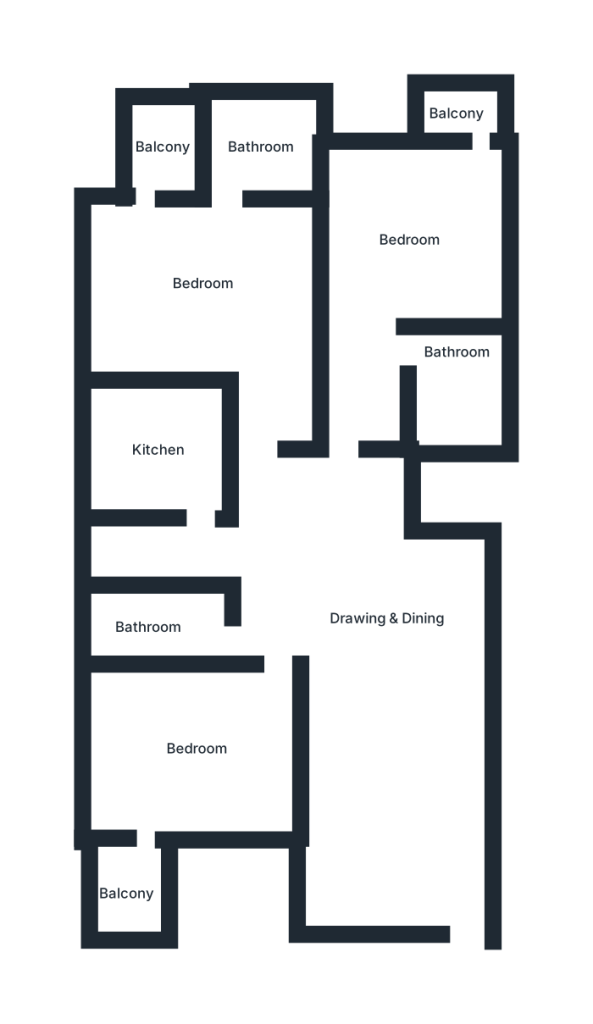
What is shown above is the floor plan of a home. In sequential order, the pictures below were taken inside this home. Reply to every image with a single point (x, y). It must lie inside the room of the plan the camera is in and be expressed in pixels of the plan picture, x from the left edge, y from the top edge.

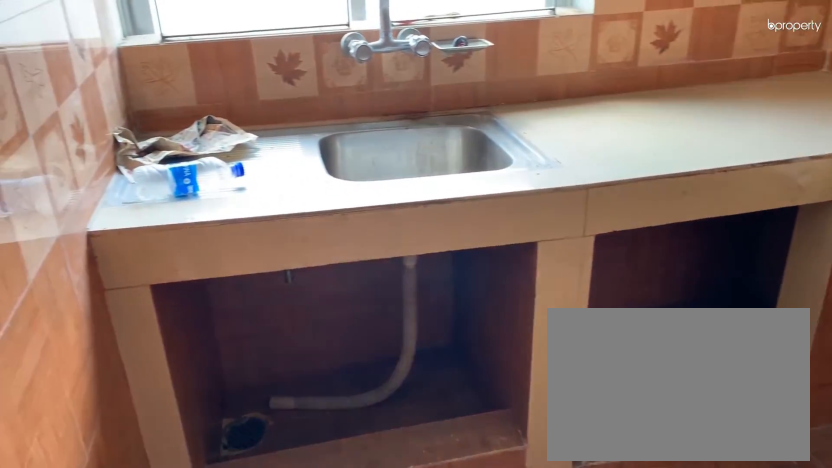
(151, 452)
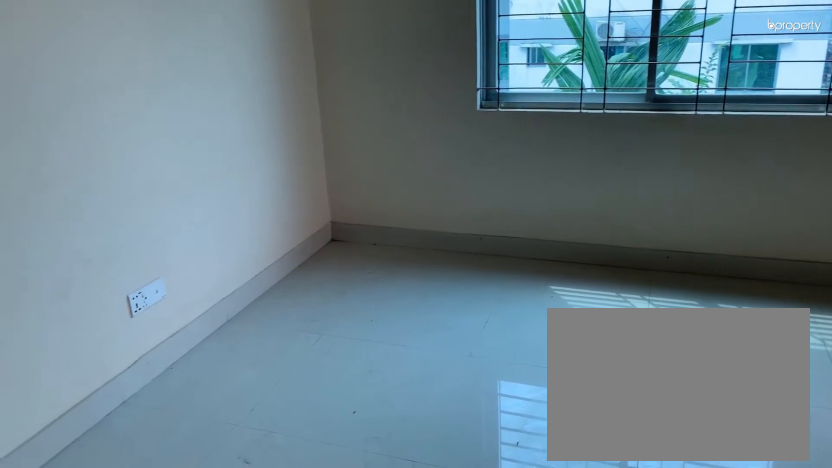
(213, 253)
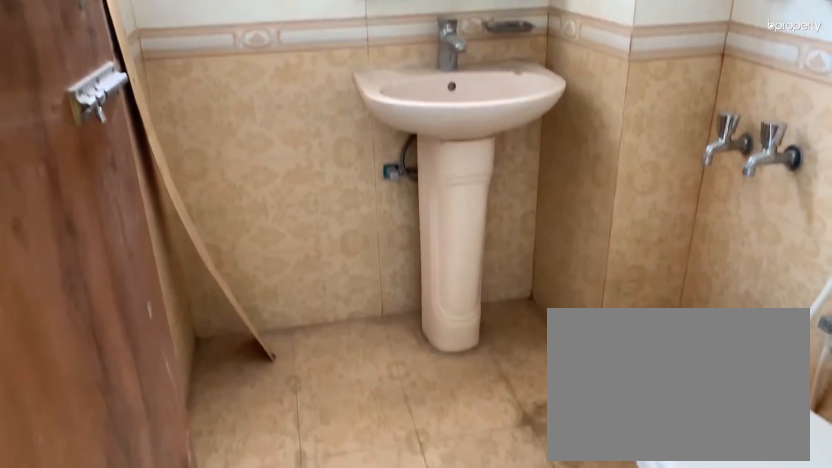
(255, 141)
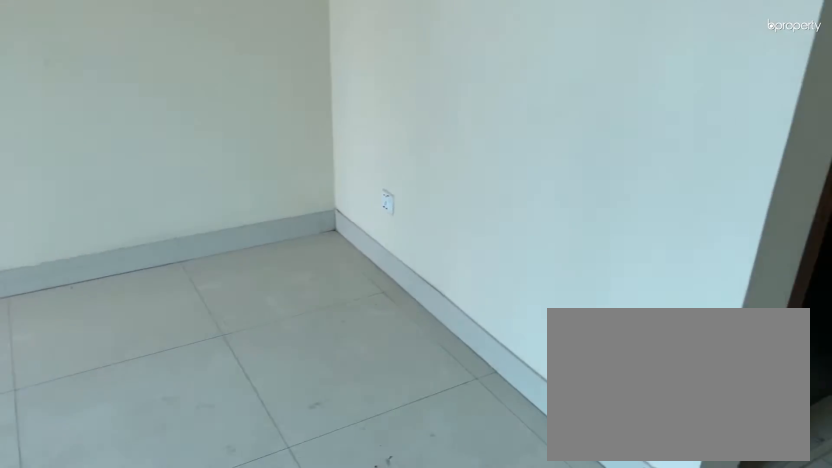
(401, 246)
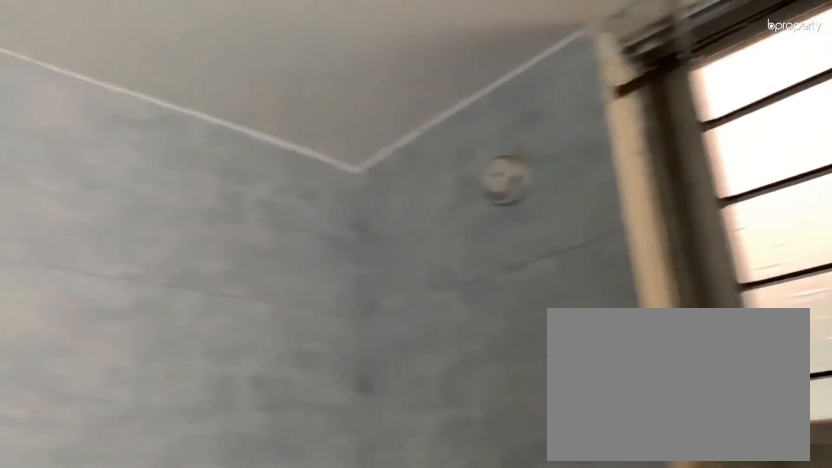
(444, 366)
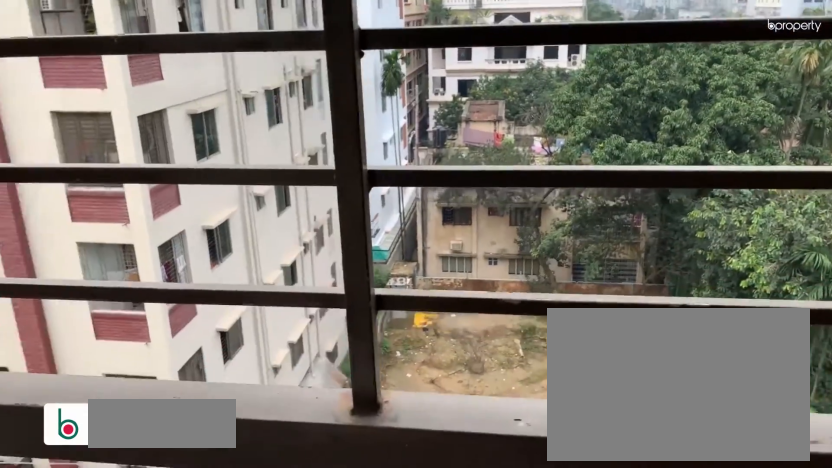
(453, 111)
